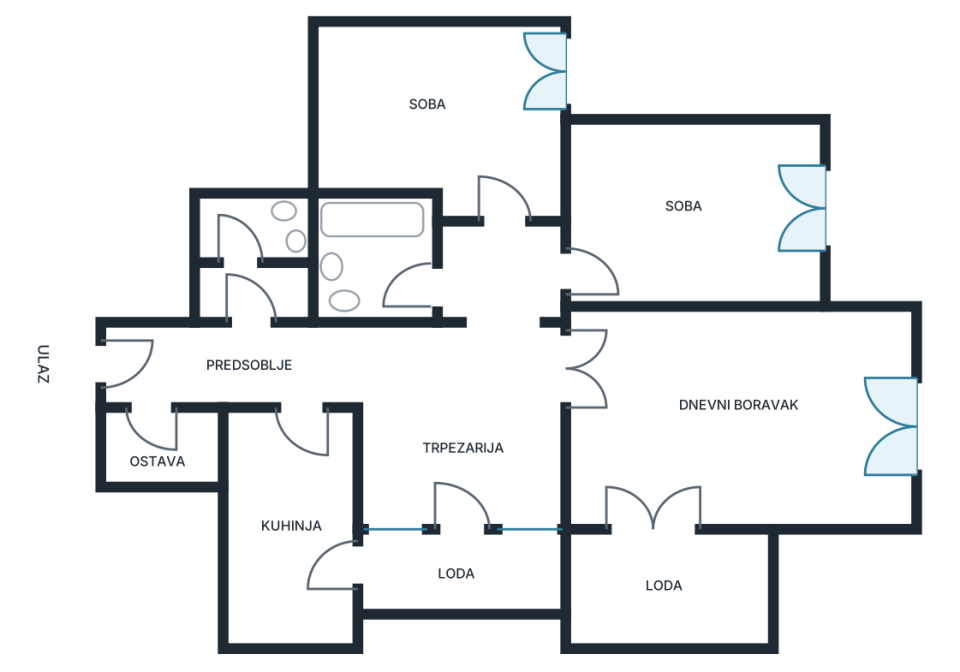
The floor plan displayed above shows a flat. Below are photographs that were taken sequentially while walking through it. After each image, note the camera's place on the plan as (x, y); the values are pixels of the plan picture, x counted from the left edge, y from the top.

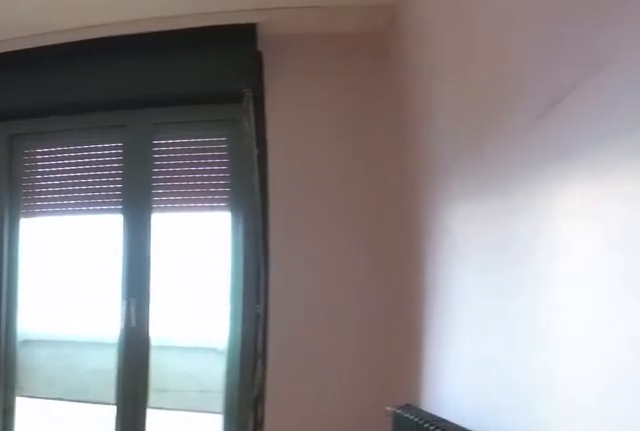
(574, 288)
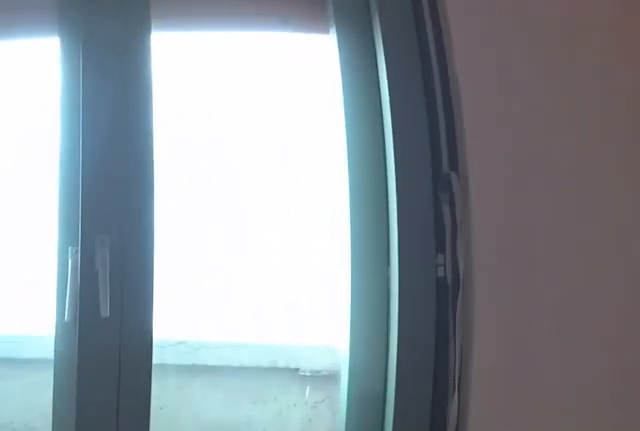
(751, 250)
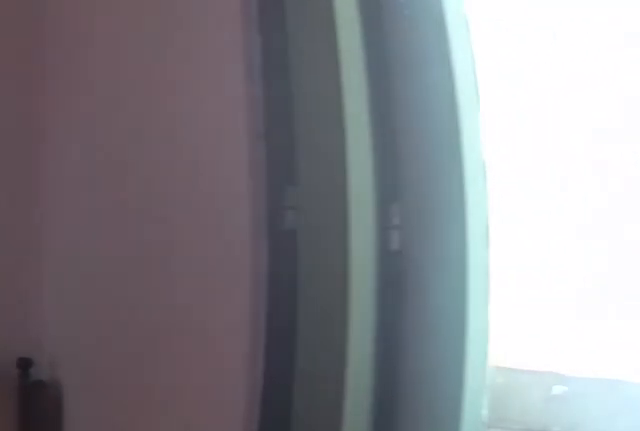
(809, 255)
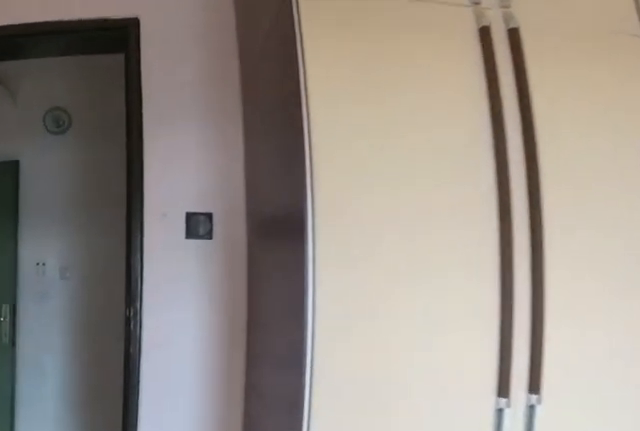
(743, 242)
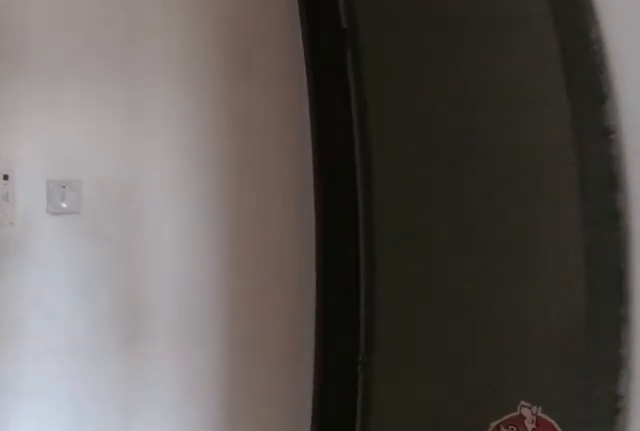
(600, 260)
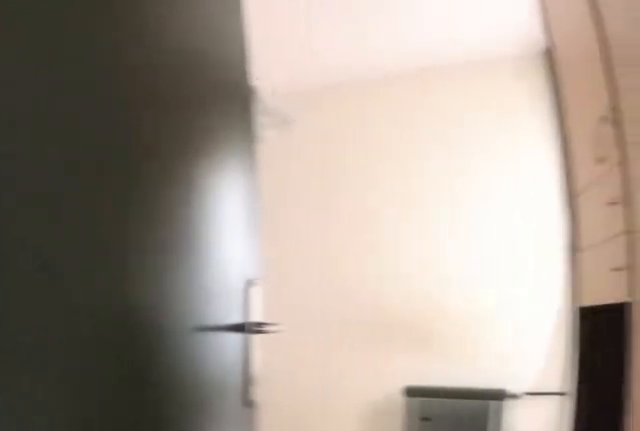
(522, 287)
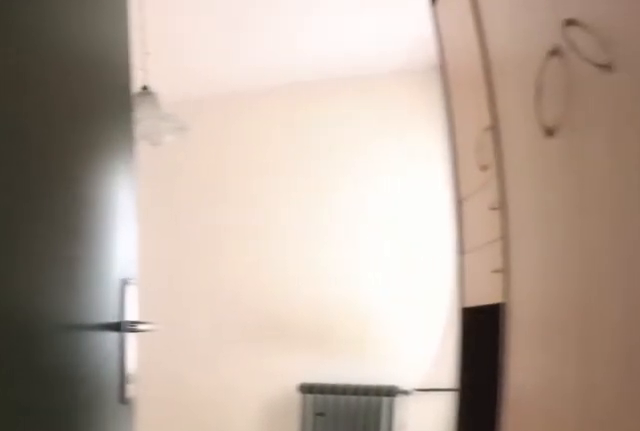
(519, 289)
